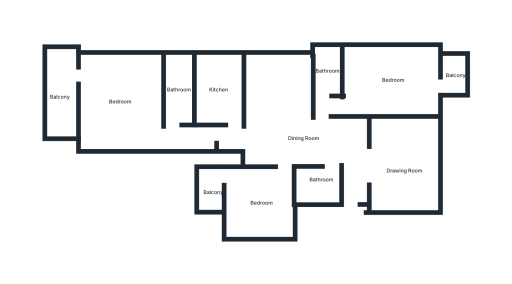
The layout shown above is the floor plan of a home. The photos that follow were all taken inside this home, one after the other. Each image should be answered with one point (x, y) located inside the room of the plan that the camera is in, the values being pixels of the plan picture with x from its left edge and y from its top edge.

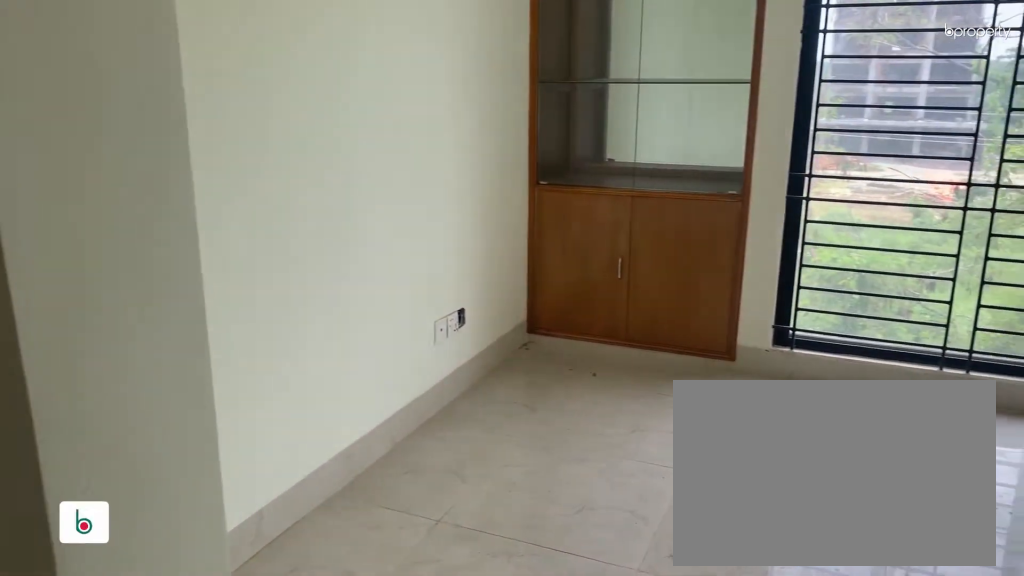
(392, 169)
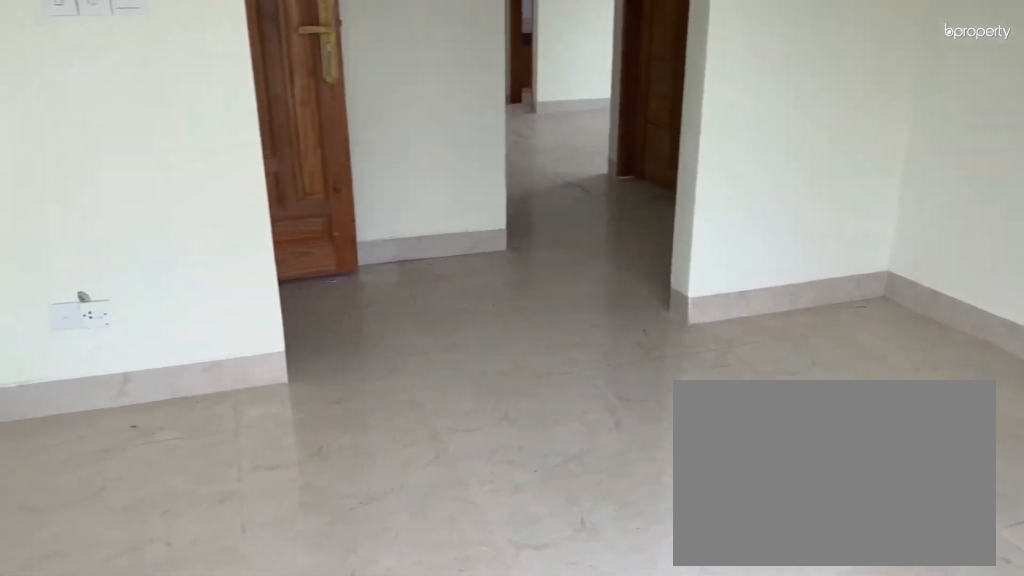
(403, 169)
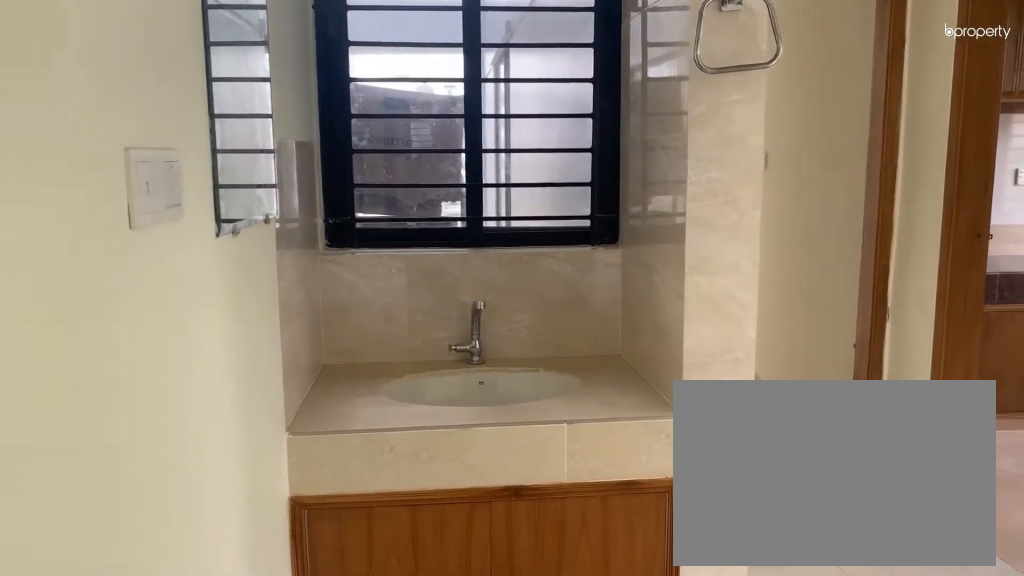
(305, 138)
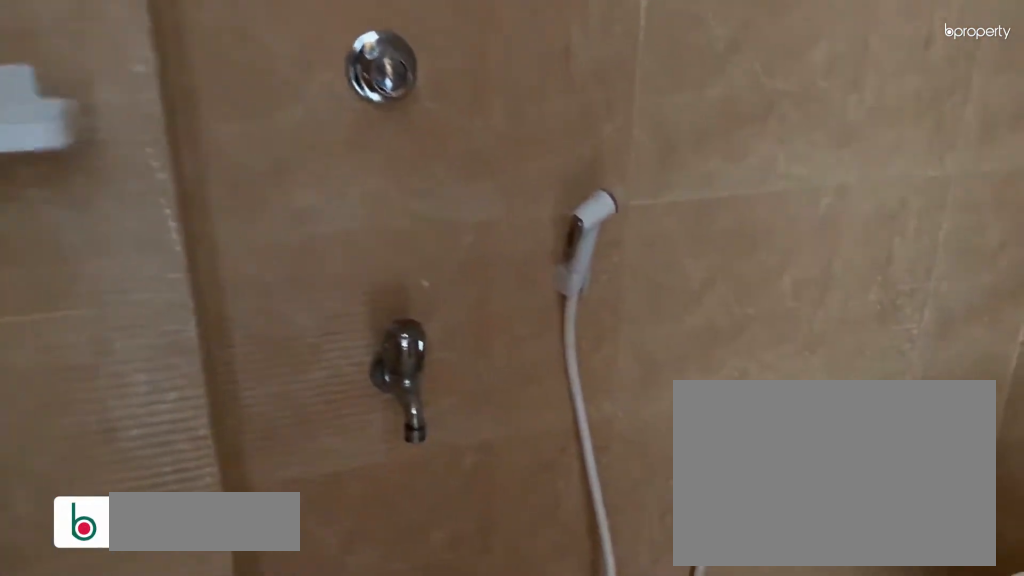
(320, 181)
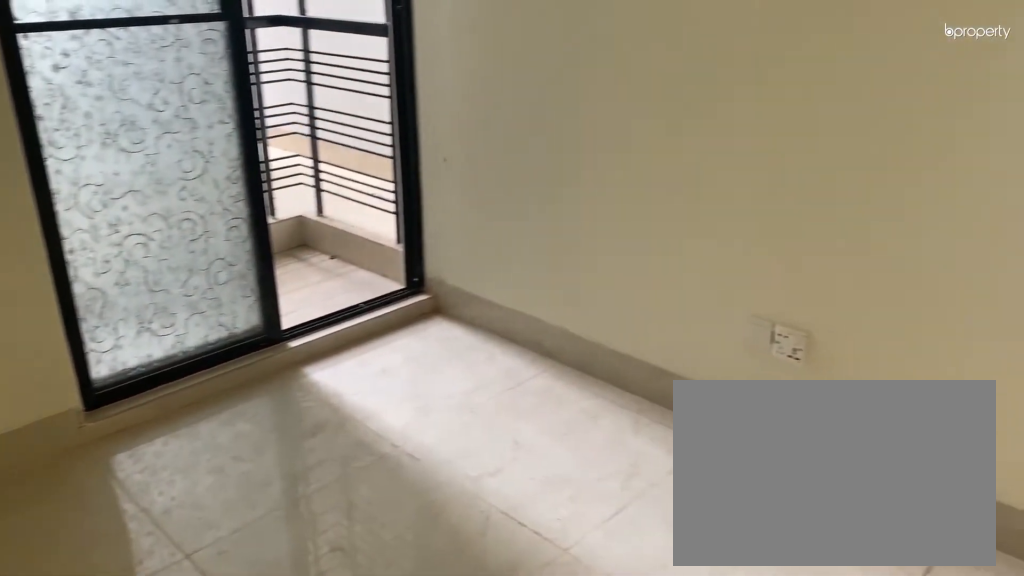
(262, 200)
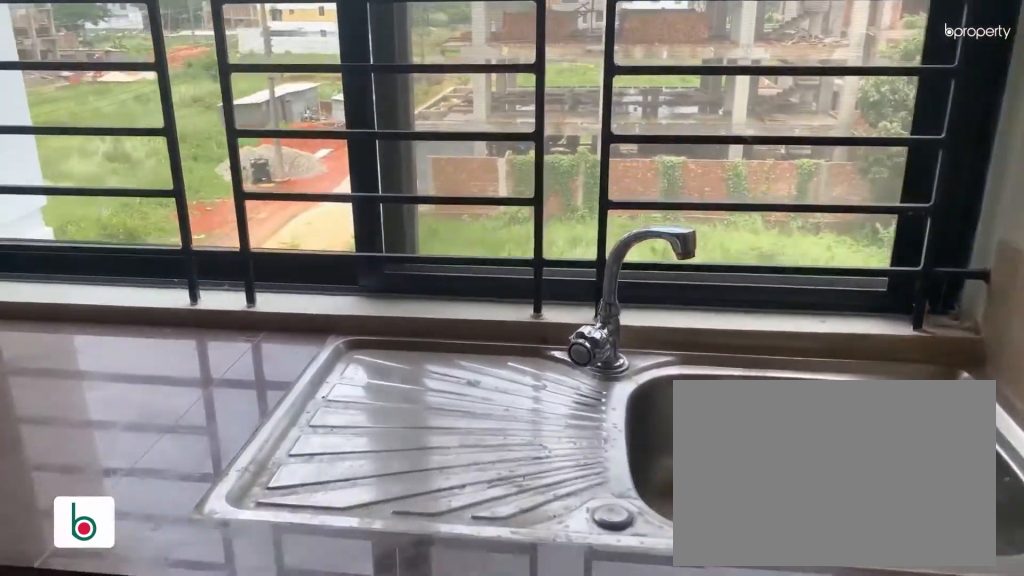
(219, 90)
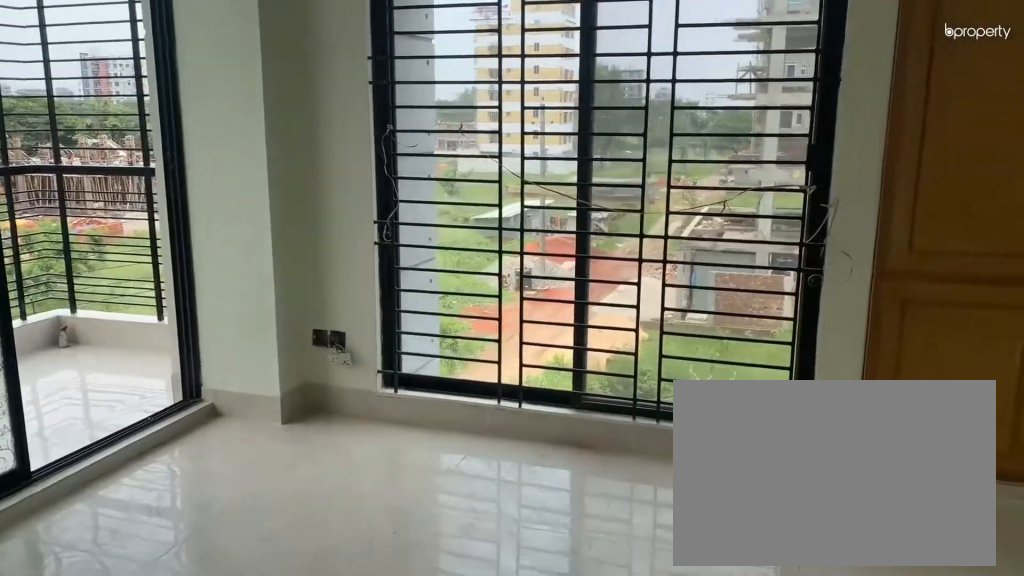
(119, 102)
